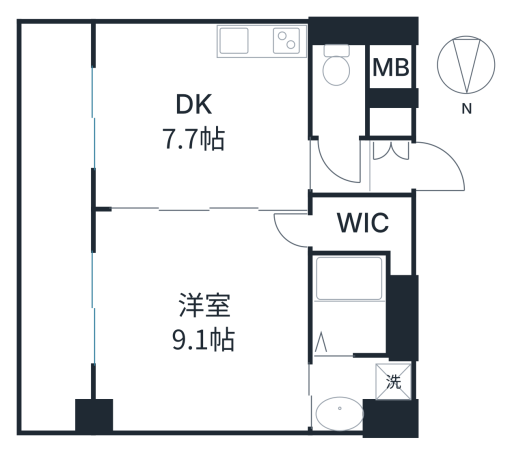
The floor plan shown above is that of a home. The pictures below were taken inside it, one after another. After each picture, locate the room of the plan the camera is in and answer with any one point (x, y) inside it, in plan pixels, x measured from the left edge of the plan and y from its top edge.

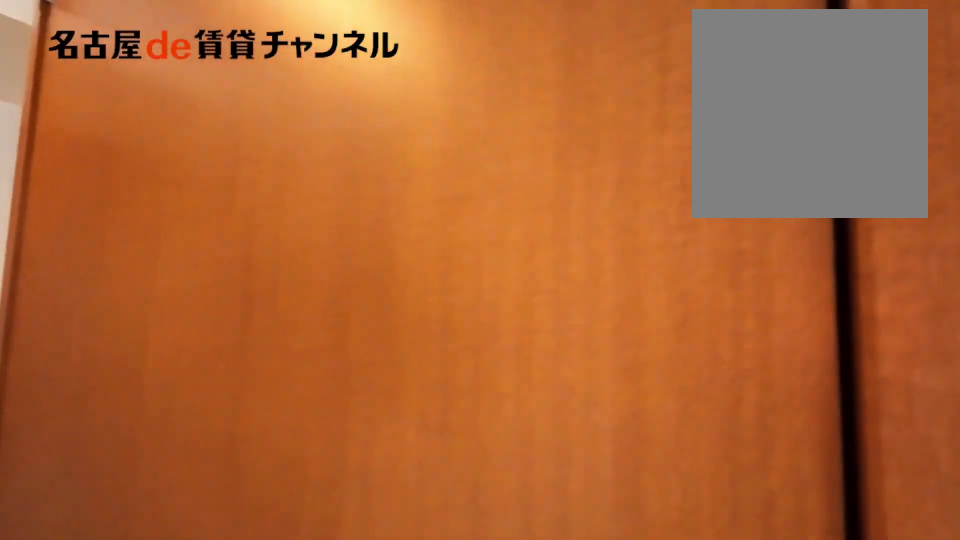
(340, 167)
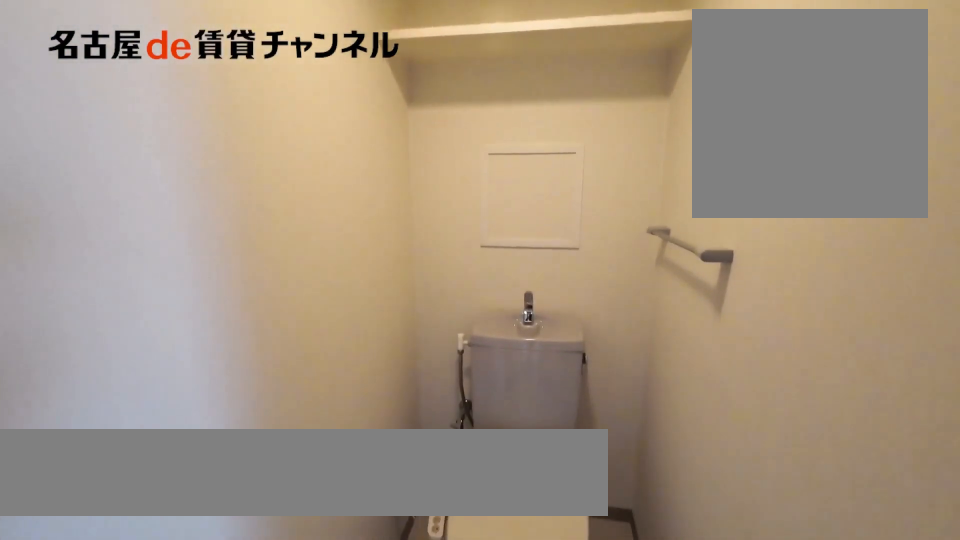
(339, 93)
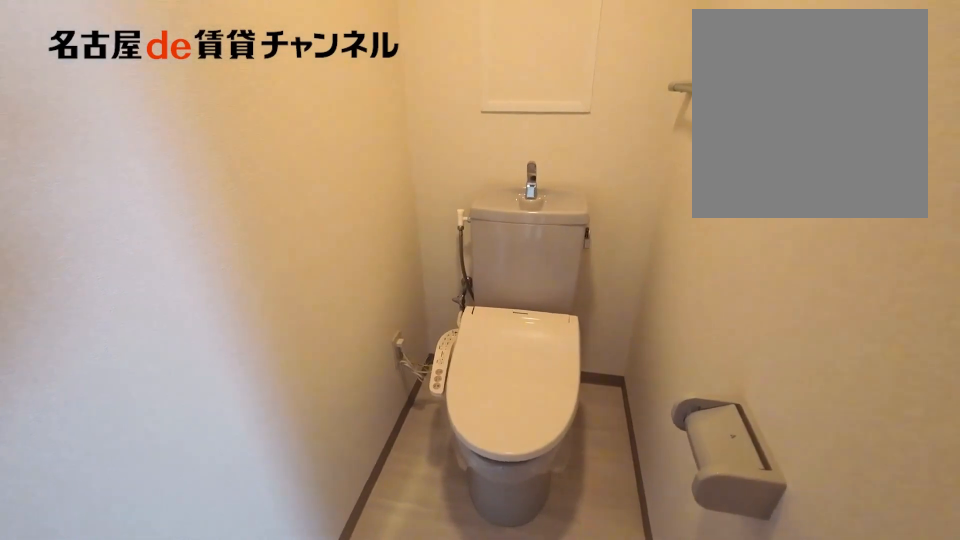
(339, 93)
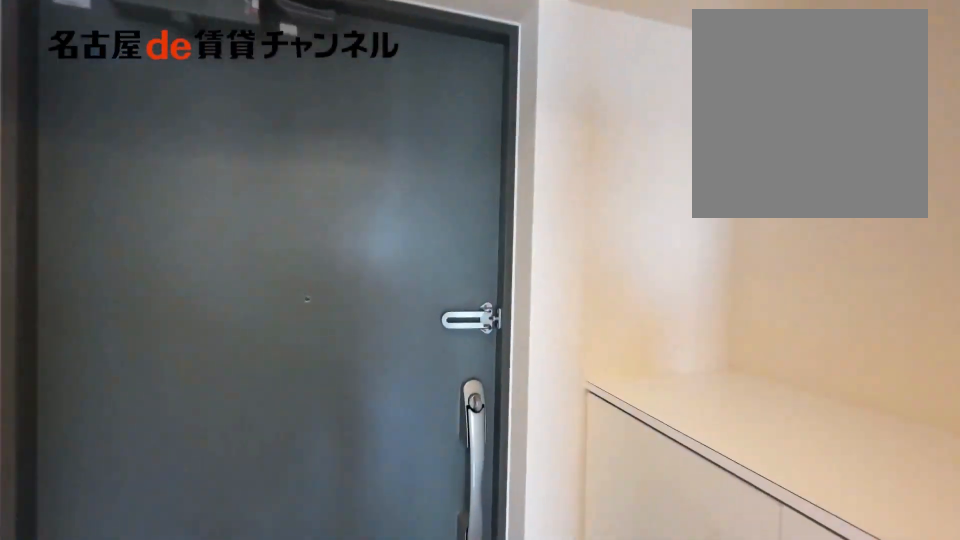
(388, 165)
